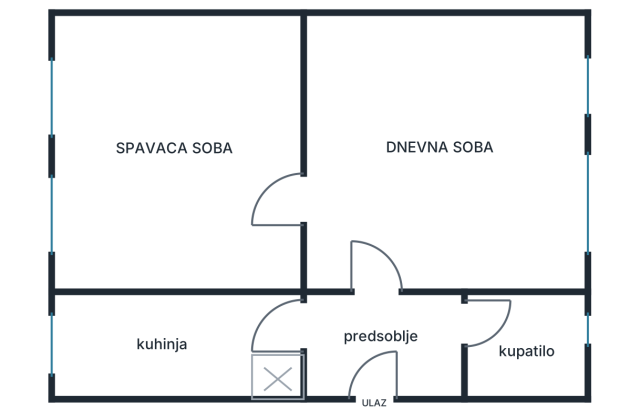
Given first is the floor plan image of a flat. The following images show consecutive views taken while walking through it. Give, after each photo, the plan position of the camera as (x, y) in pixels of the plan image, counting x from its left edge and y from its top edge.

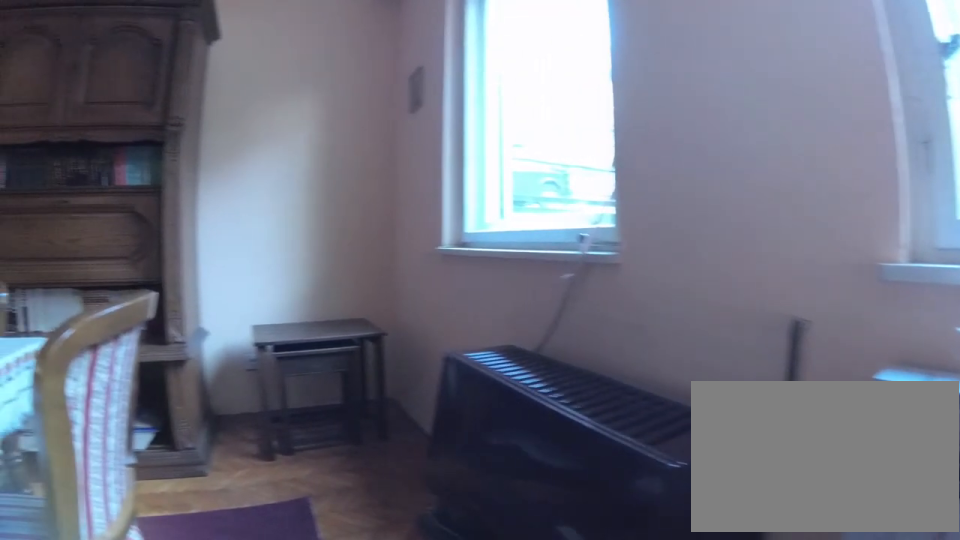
(519, 207)
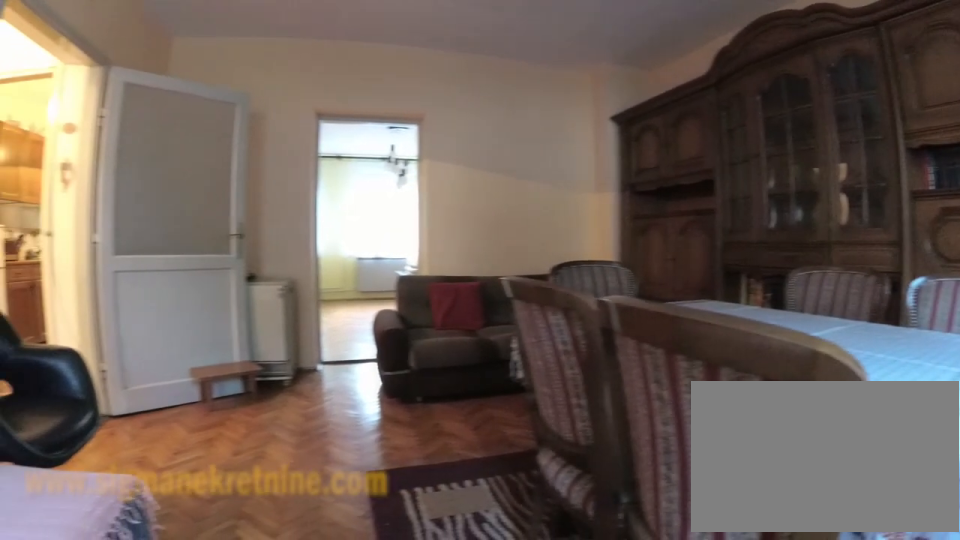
(552, 210)
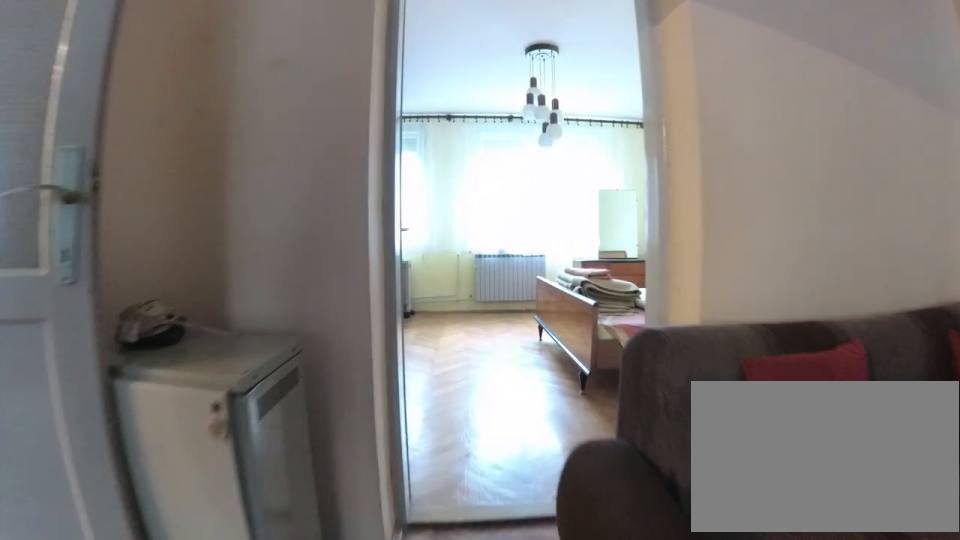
(415, 211)
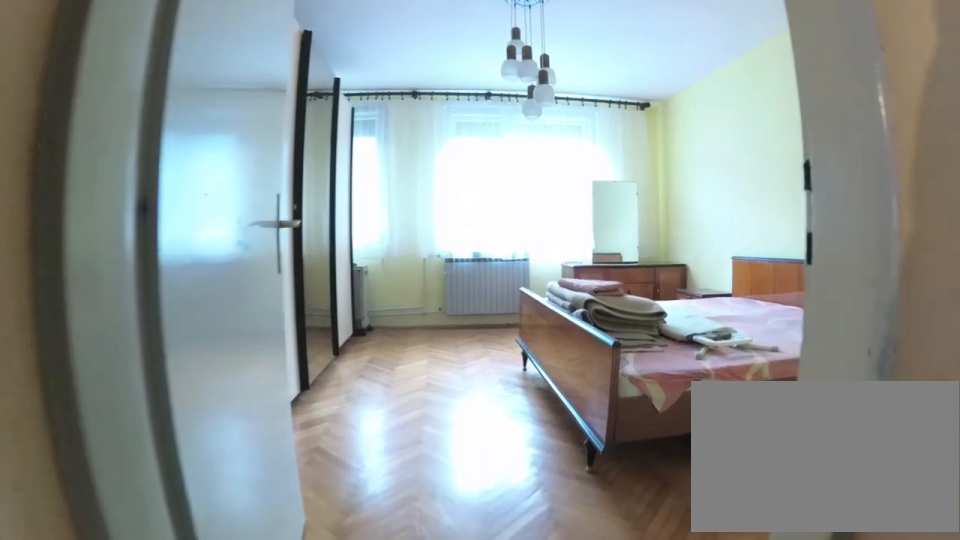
(354, 211)
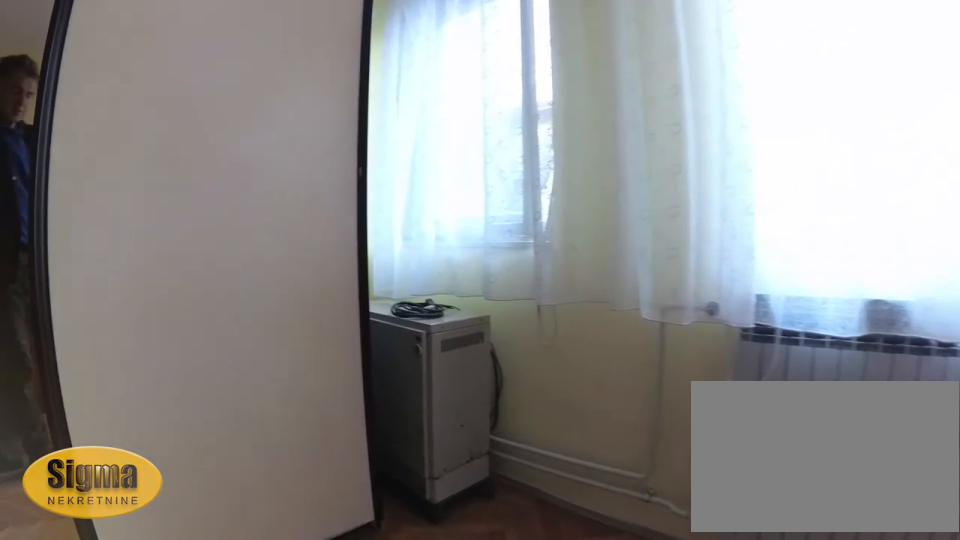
(162, 196)
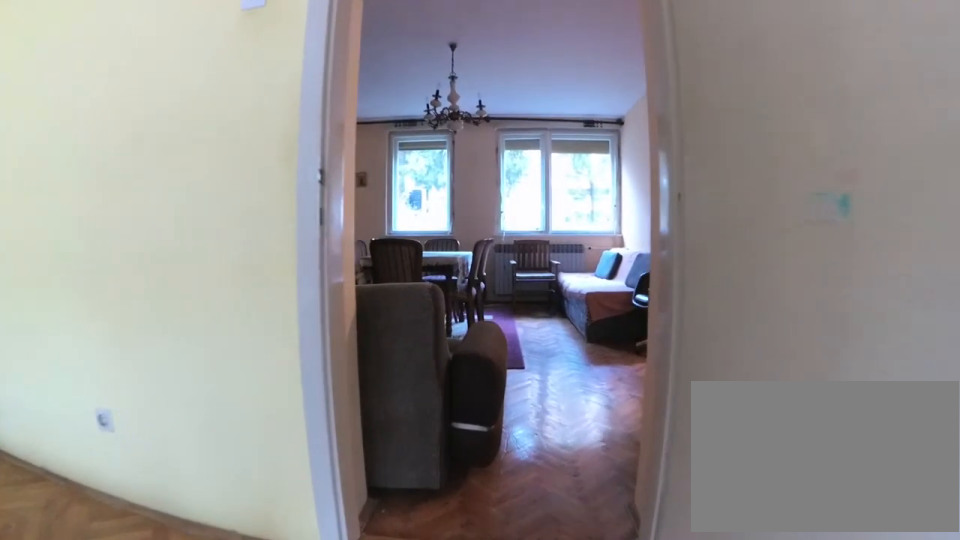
(243, 220)
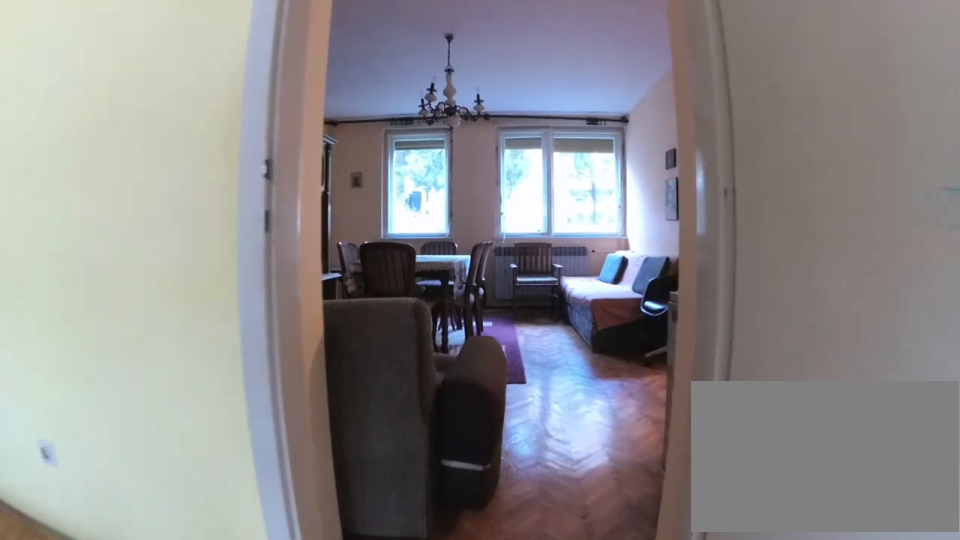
(253, 220)
